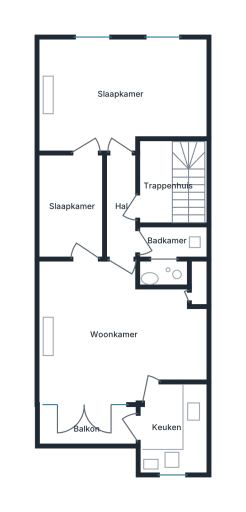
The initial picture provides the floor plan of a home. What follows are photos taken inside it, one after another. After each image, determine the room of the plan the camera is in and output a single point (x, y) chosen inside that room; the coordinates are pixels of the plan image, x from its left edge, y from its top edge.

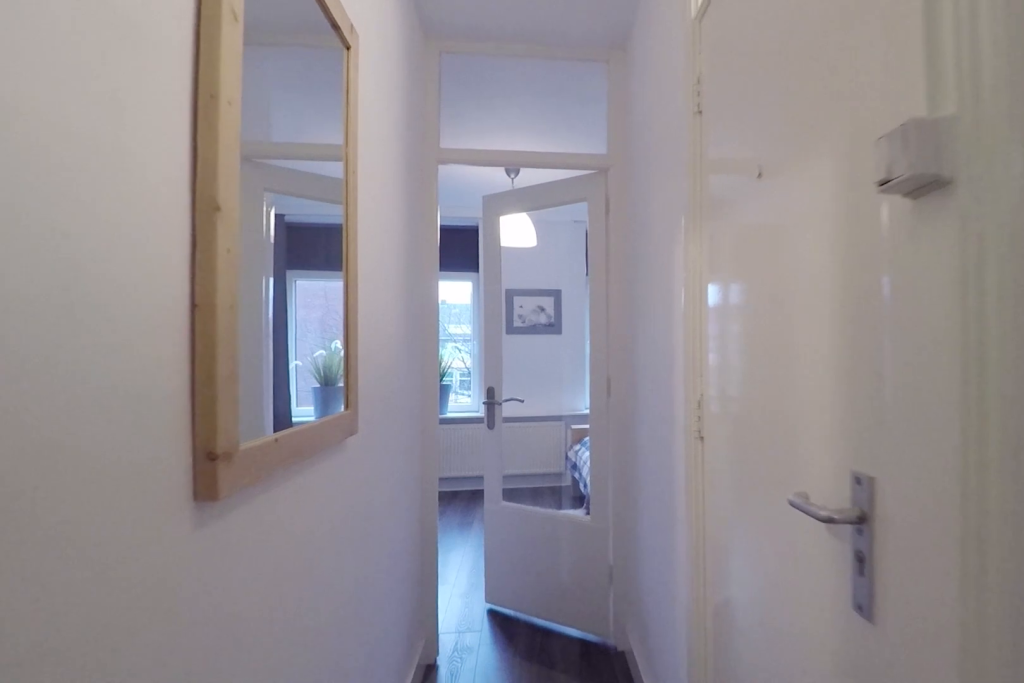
(121, 206)
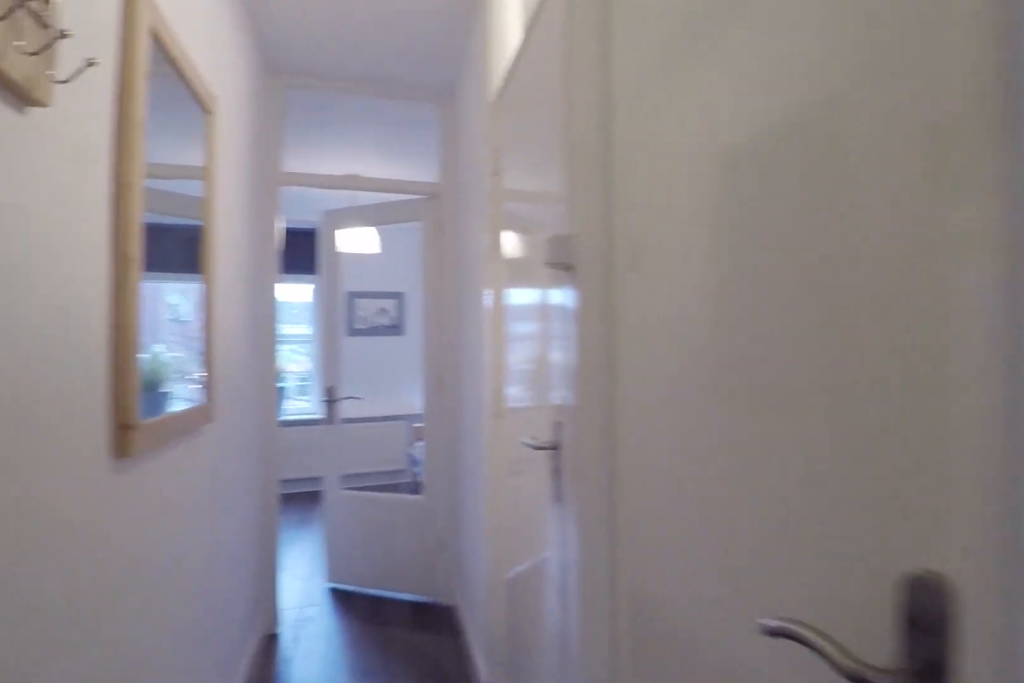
(121, 206)
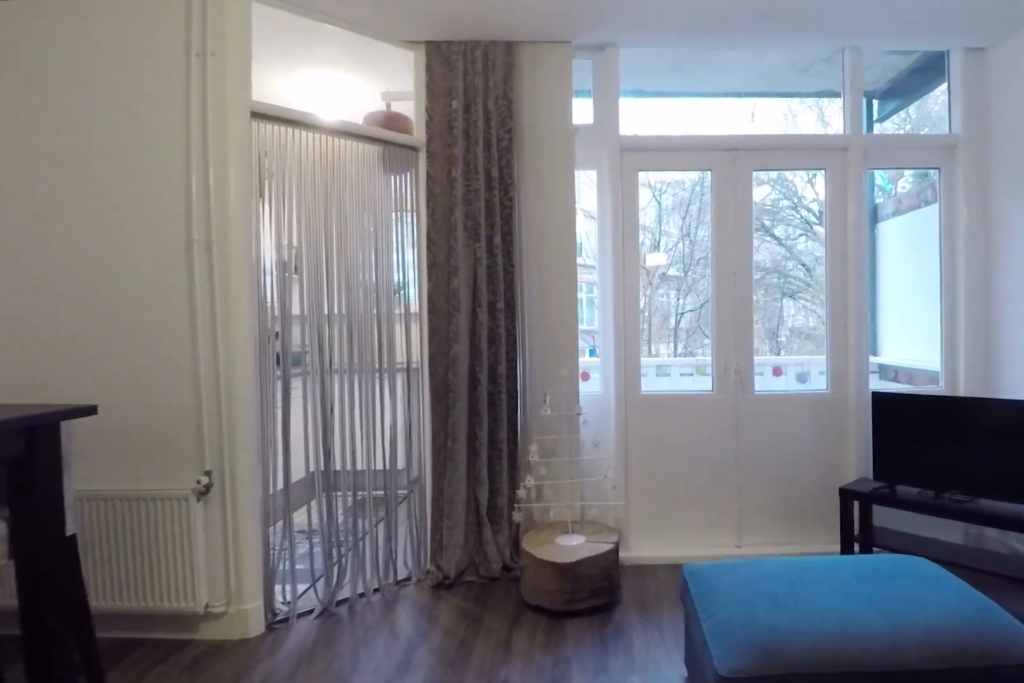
(115, 333)
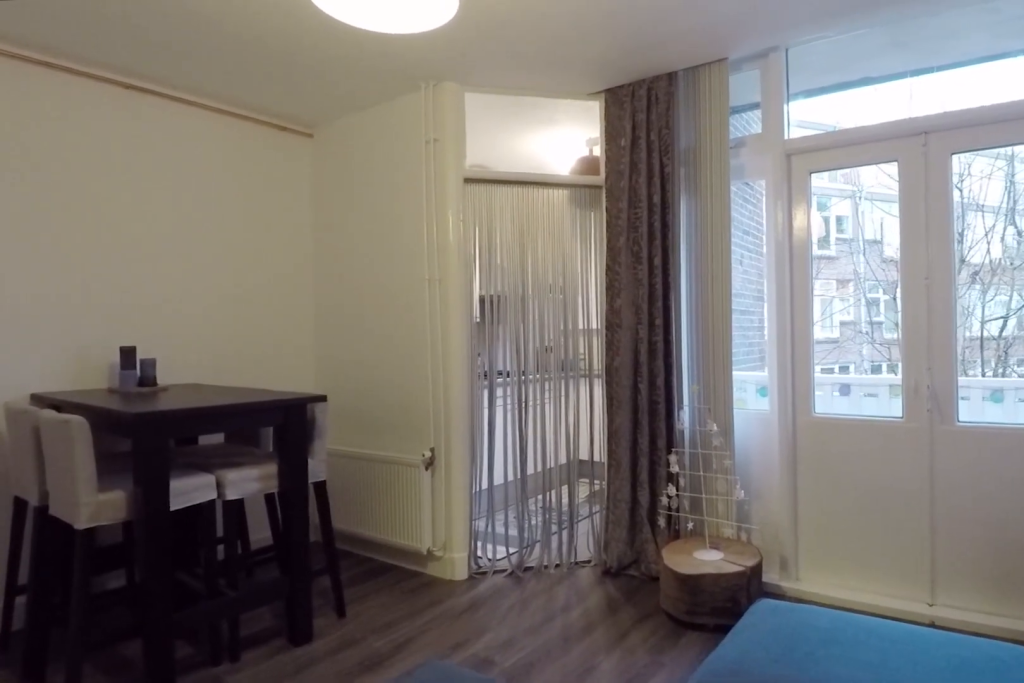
(115, 333)
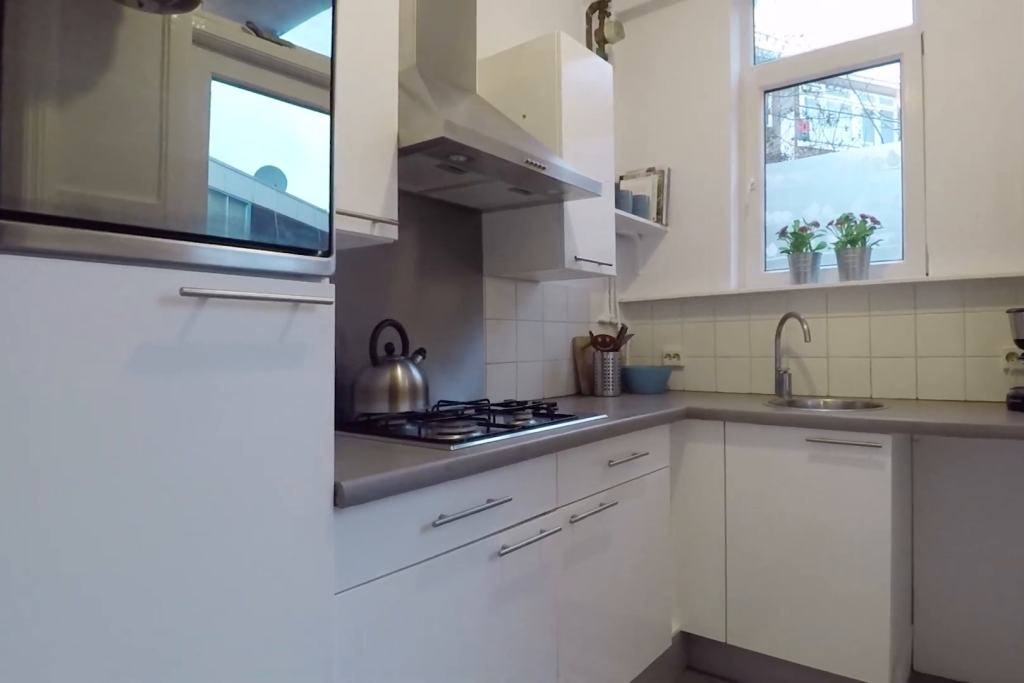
(174, 428)
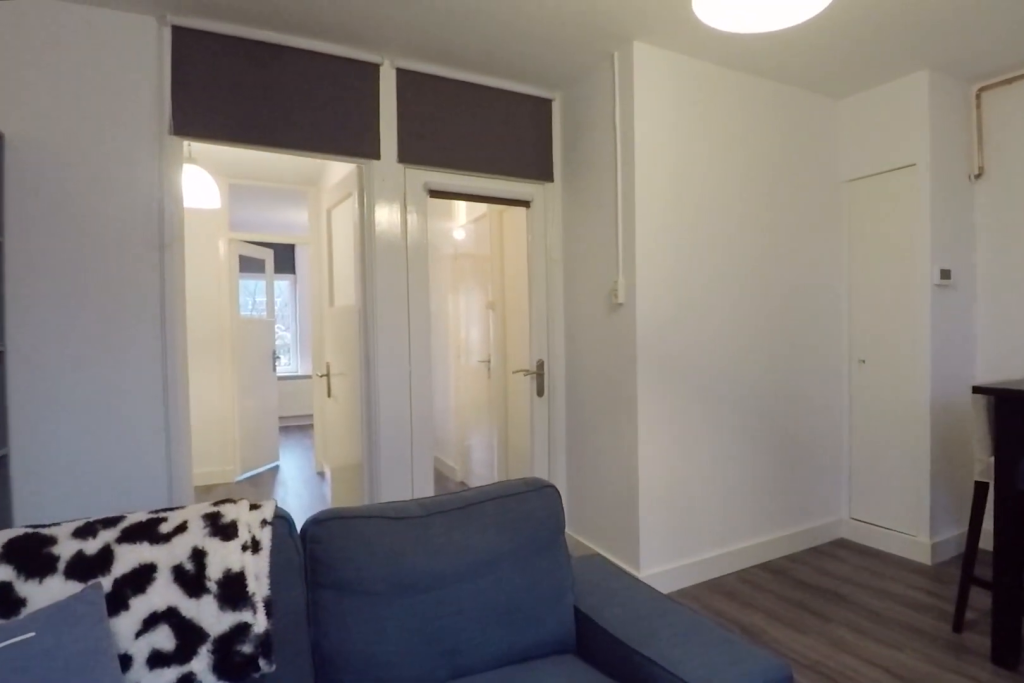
(115, 333)
